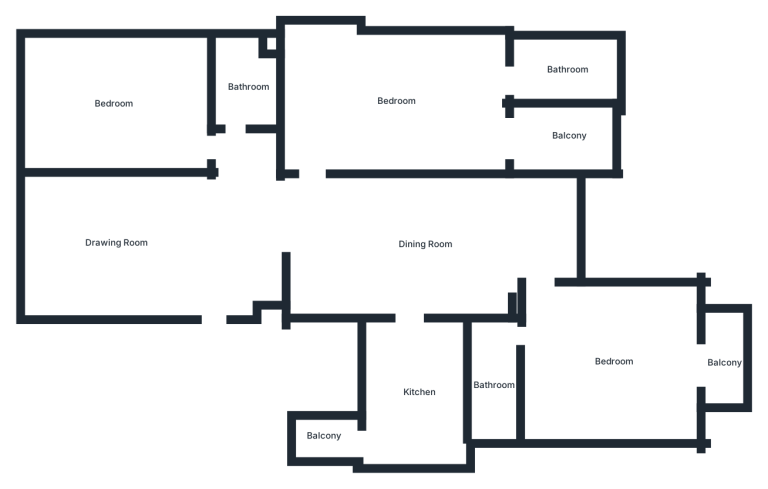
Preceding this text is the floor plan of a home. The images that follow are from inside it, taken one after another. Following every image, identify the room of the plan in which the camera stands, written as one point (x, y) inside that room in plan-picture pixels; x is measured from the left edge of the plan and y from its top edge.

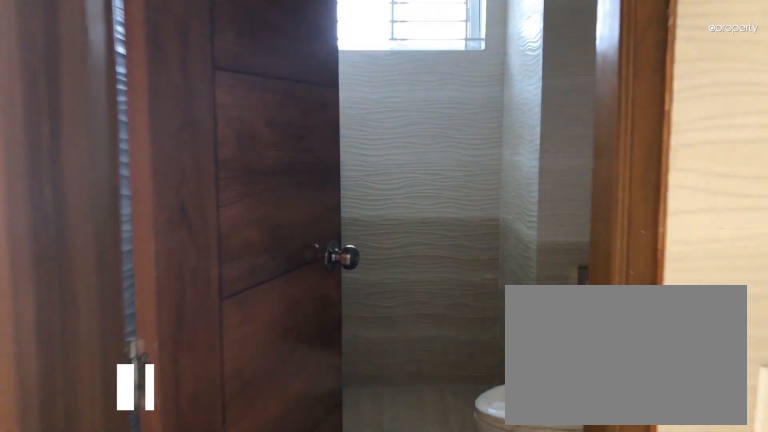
(248, 86)
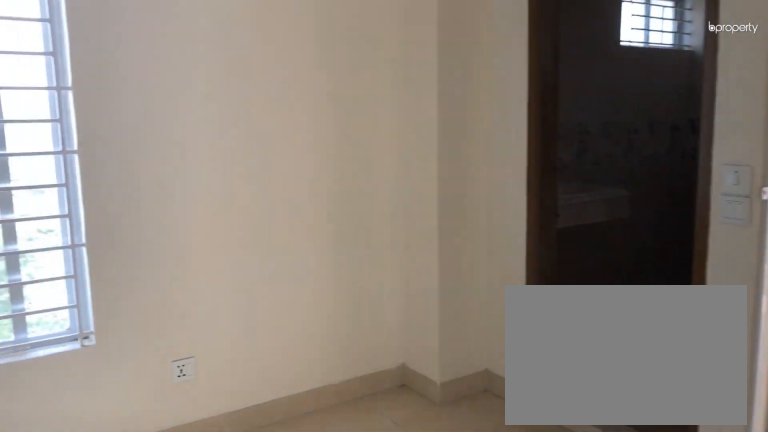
(396, 101)
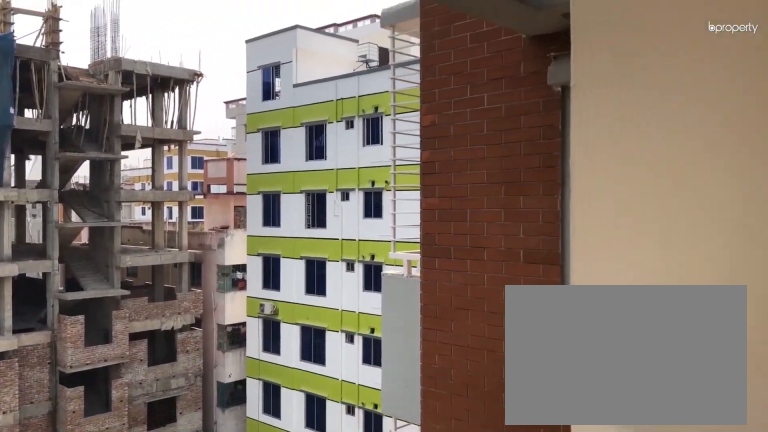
(570, 135)
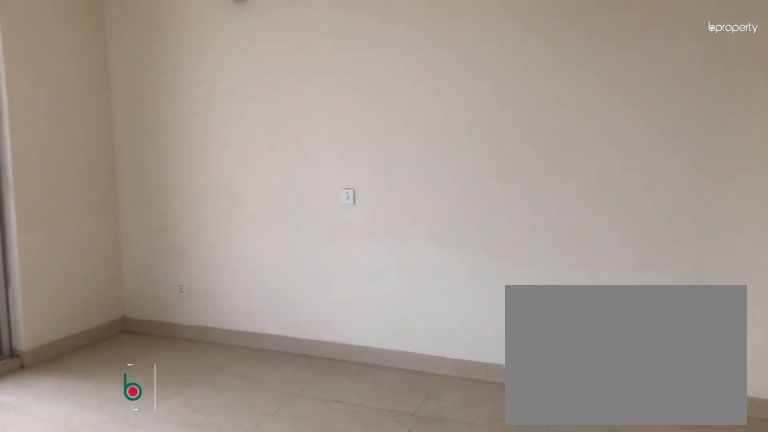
(613, 362)
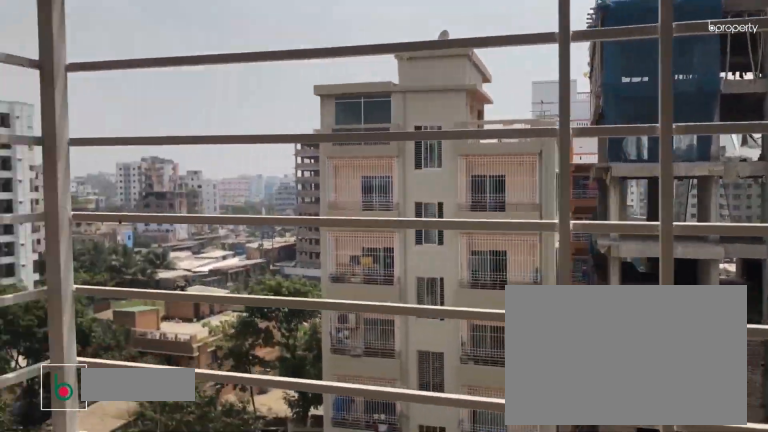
(726, 363)
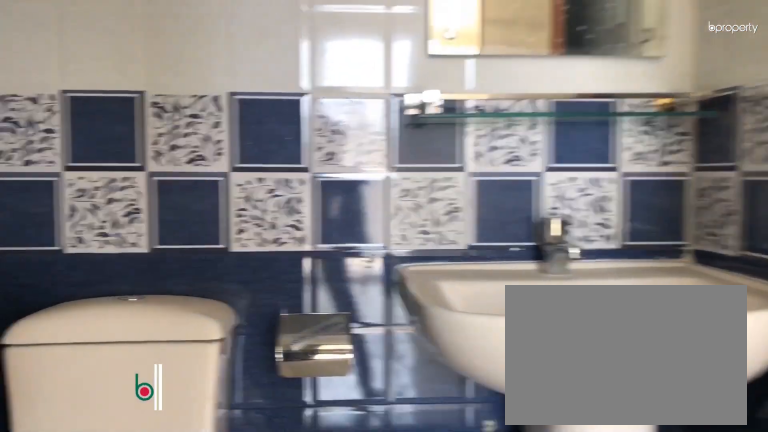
(493, 385)
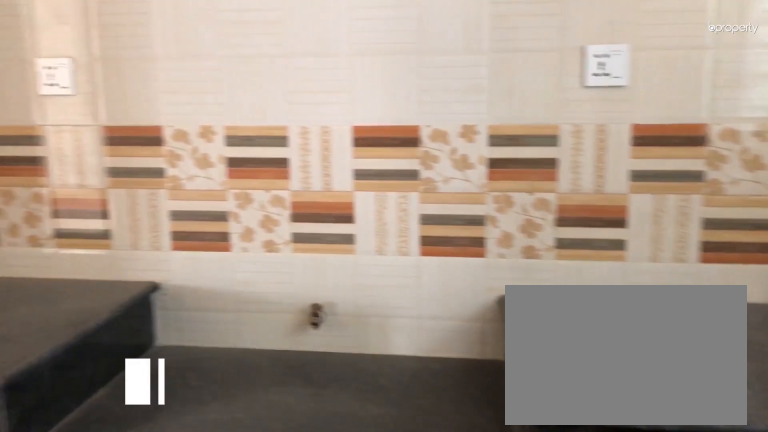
(419, 392)
